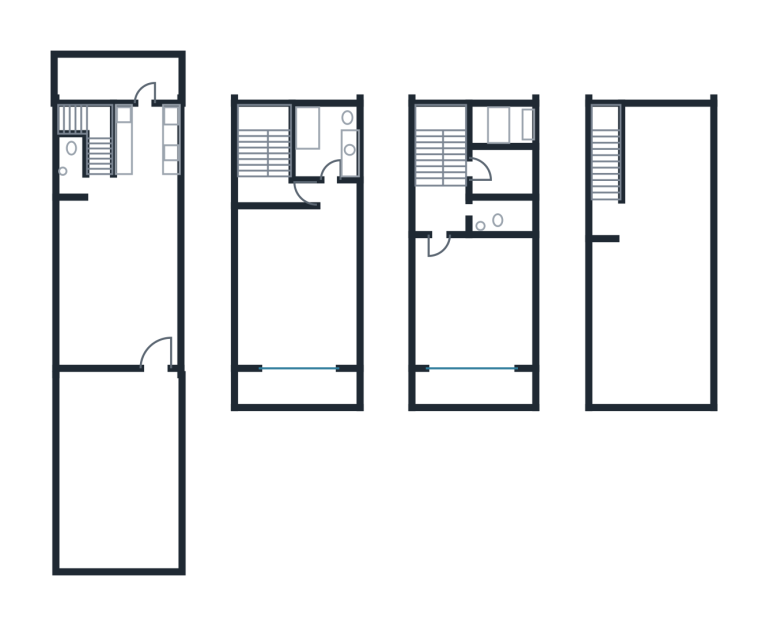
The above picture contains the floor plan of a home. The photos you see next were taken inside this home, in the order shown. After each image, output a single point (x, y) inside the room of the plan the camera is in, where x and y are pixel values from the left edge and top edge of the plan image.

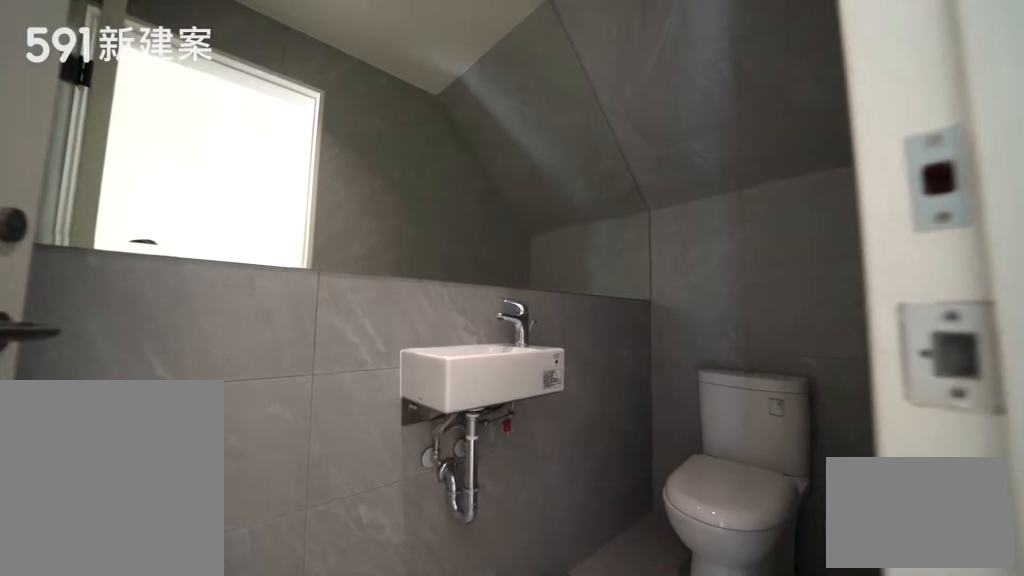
(70, 165)
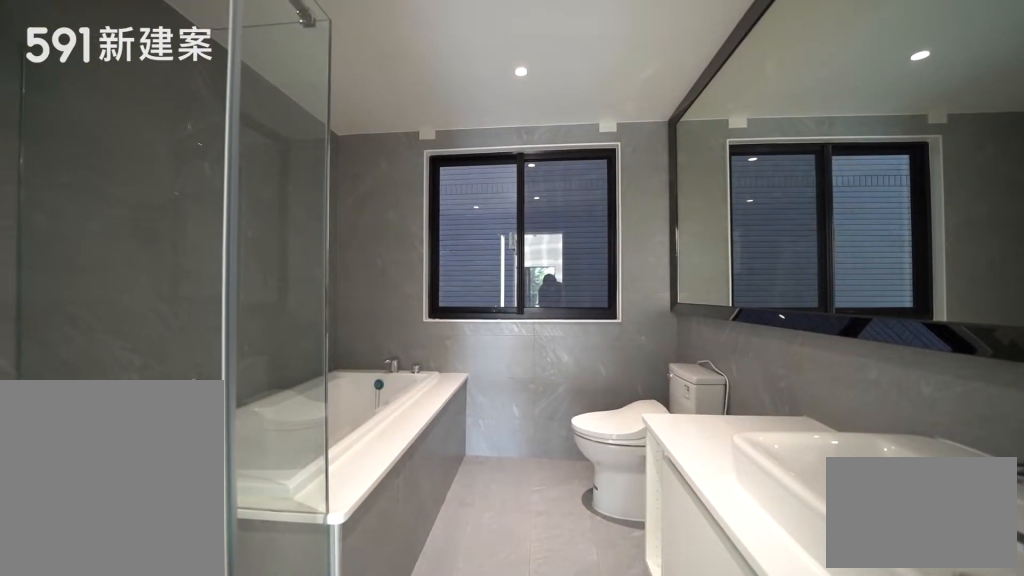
(324, 134)
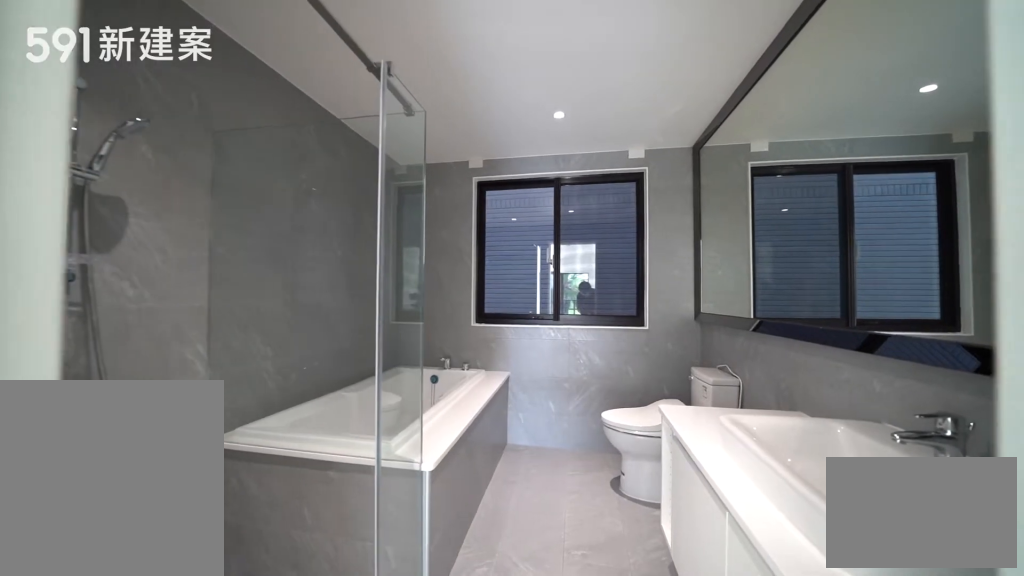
(324, 134)
